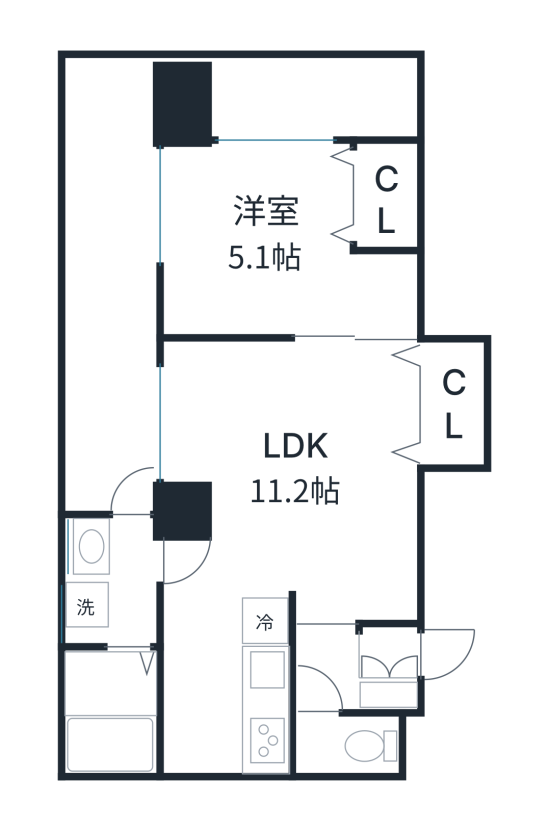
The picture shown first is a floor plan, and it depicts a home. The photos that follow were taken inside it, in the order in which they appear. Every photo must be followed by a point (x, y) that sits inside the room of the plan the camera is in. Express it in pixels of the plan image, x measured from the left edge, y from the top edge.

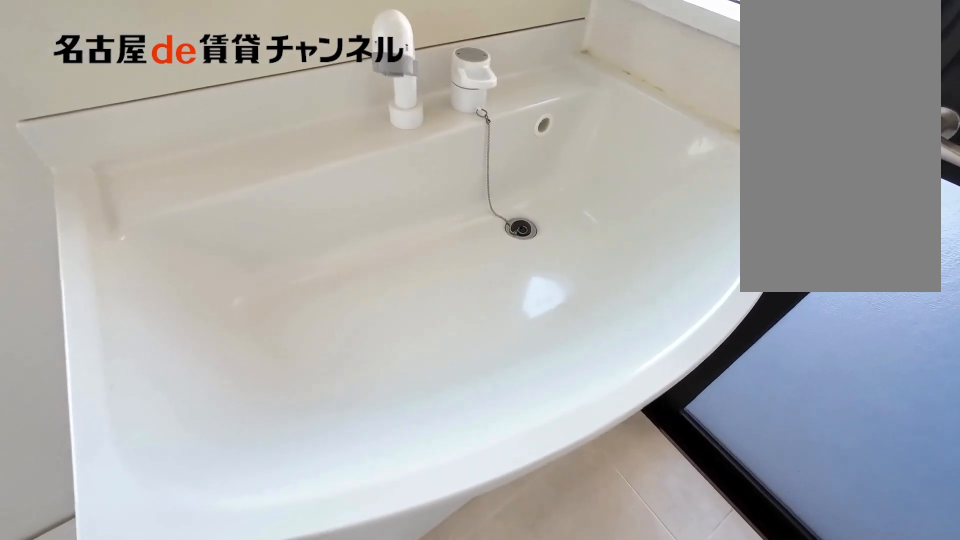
(114, 579)
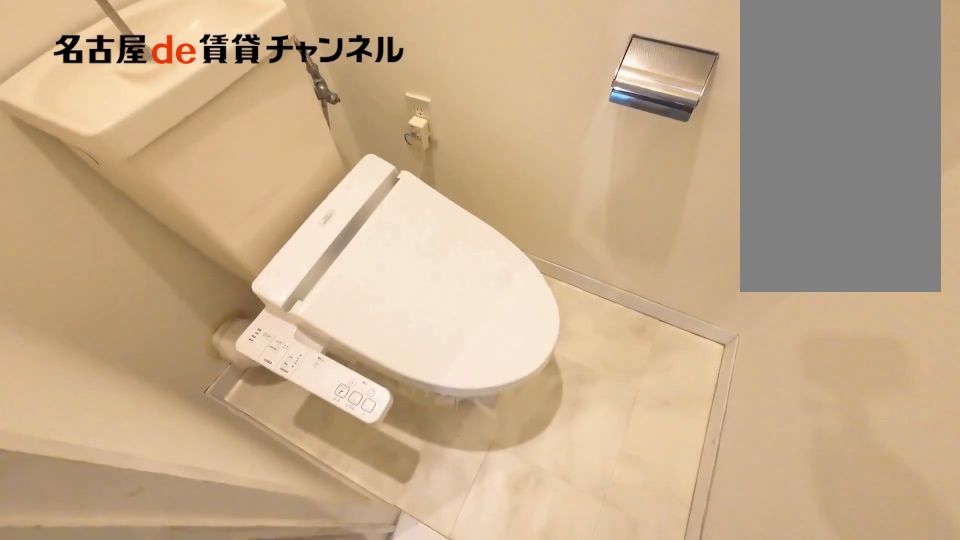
(350, 741)
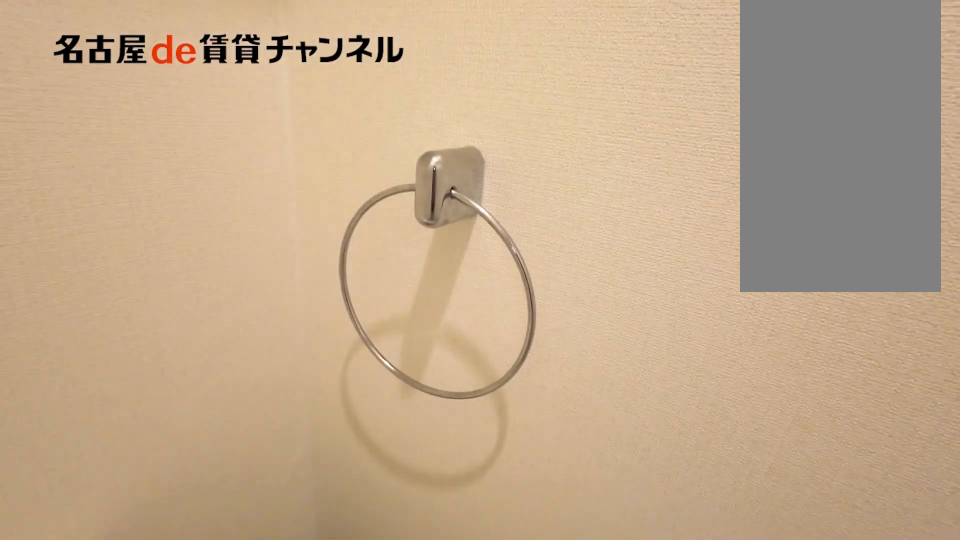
(350, 741)
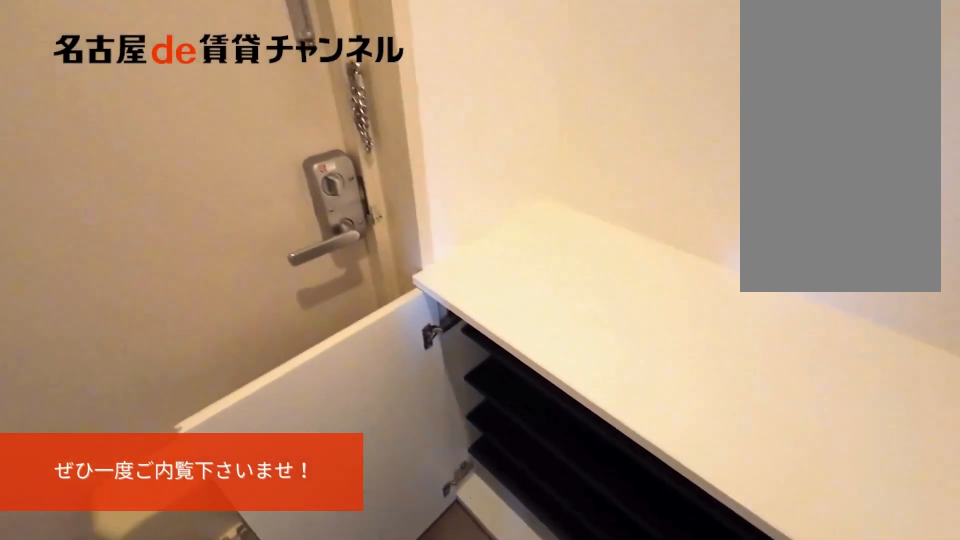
(392, 697)
